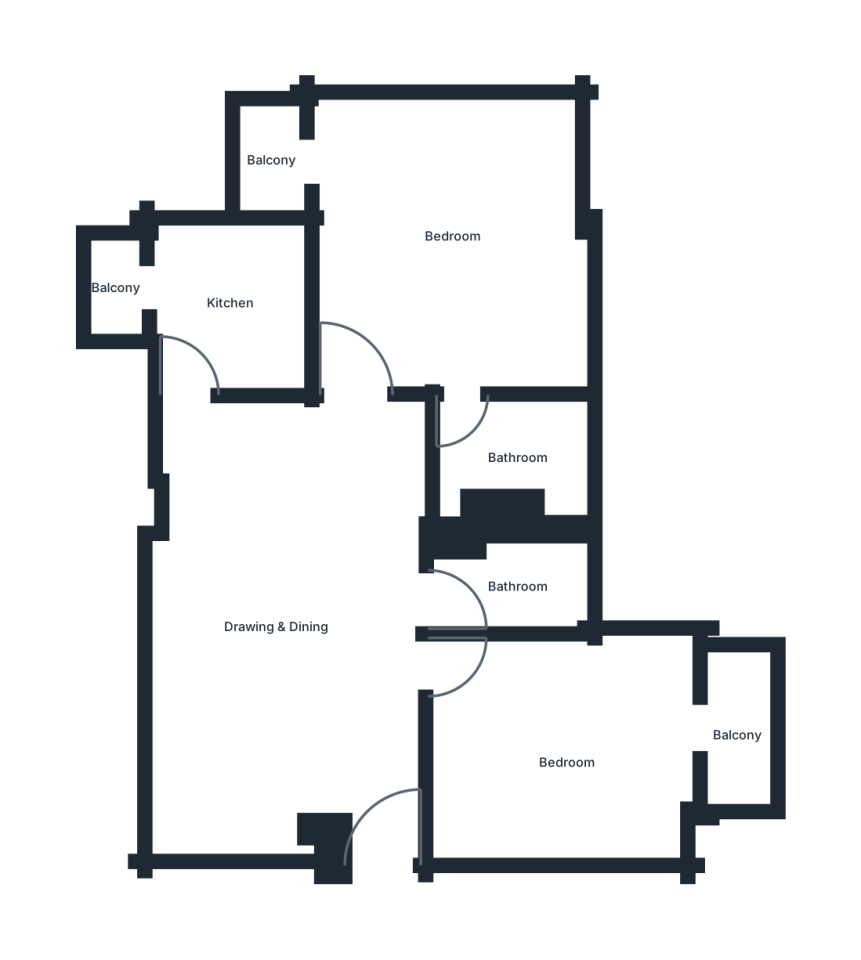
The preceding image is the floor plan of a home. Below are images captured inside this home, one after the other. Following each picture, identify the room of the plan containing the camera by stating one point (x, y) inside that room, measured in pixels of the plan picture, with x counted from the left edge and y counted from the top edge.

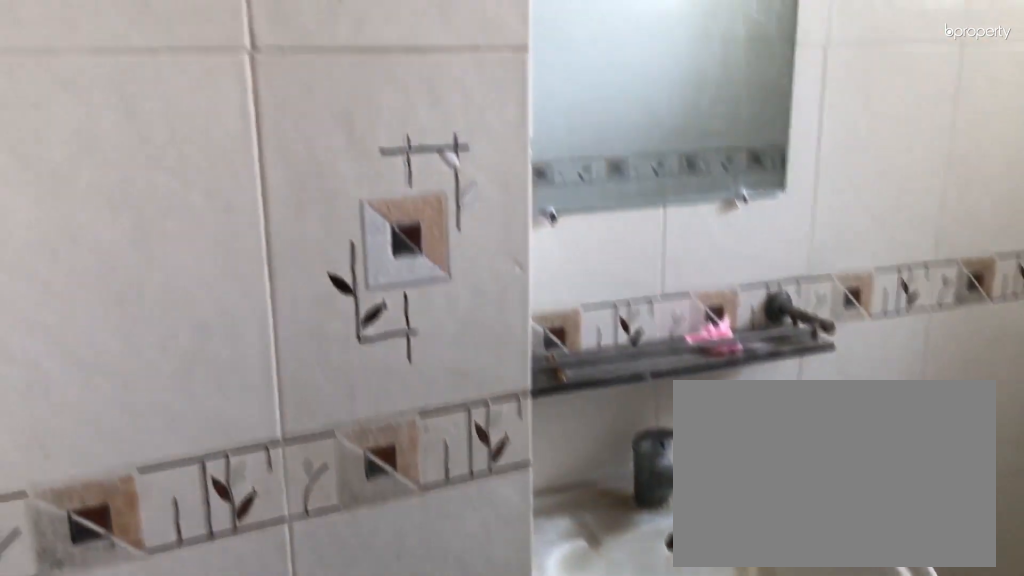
(510, 578)
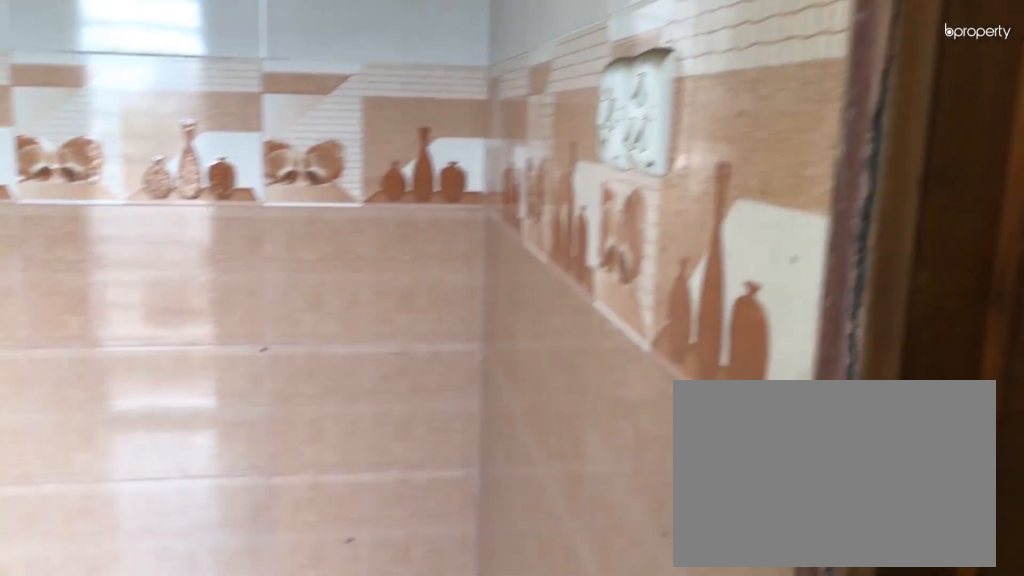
(221, 307)
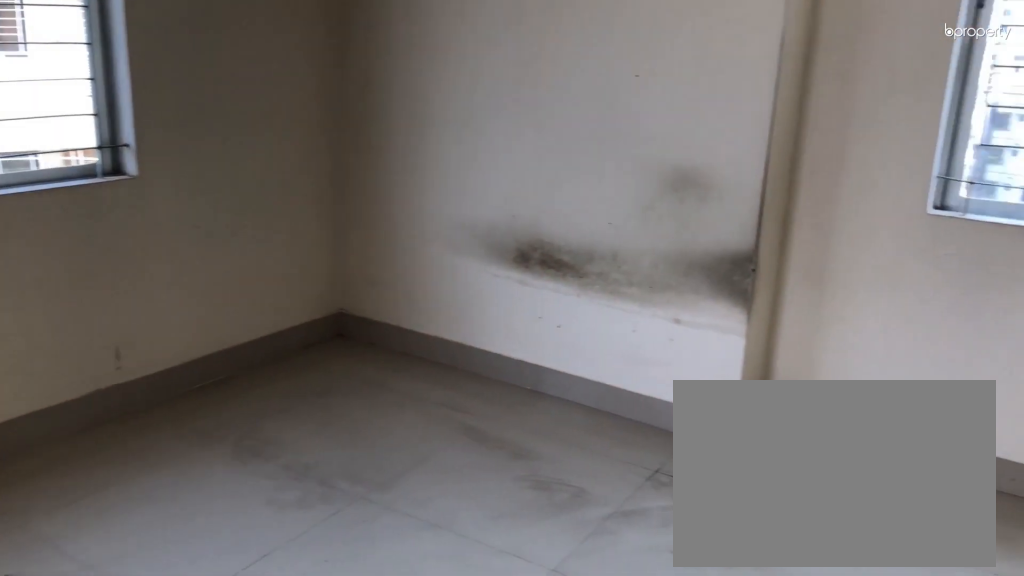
(449, 227)
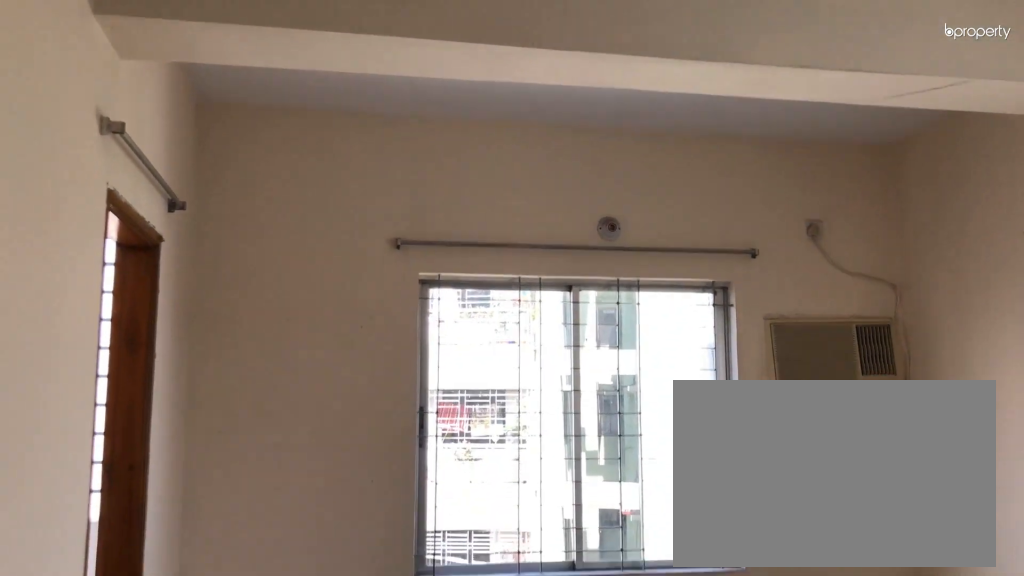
(449, 227)
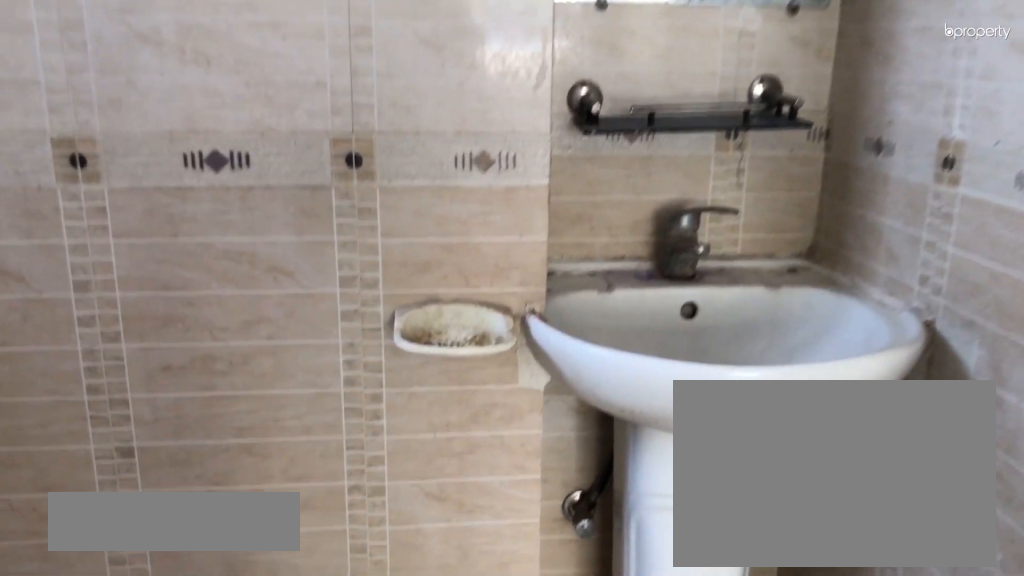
(507, 446)
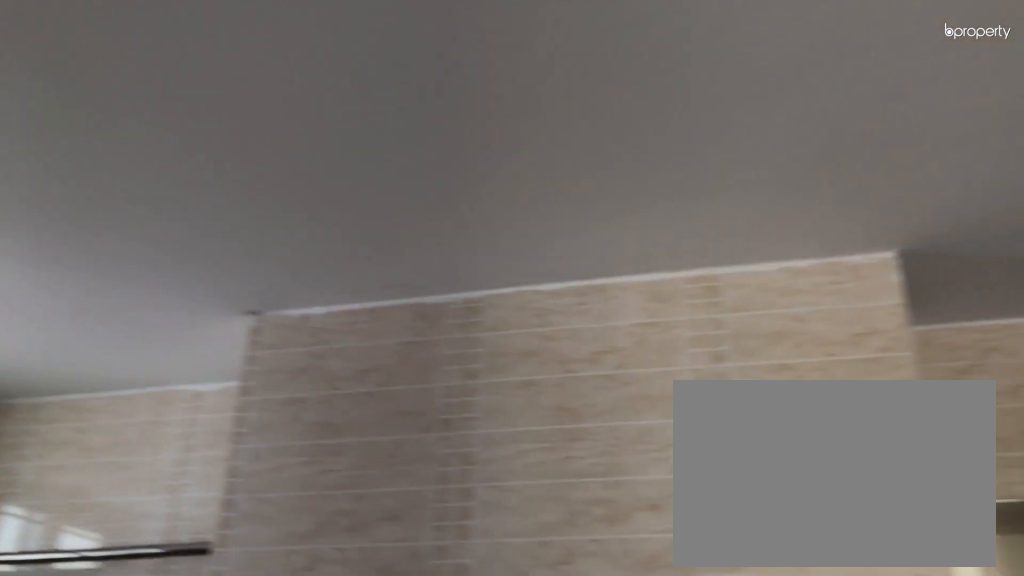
(507, 446)
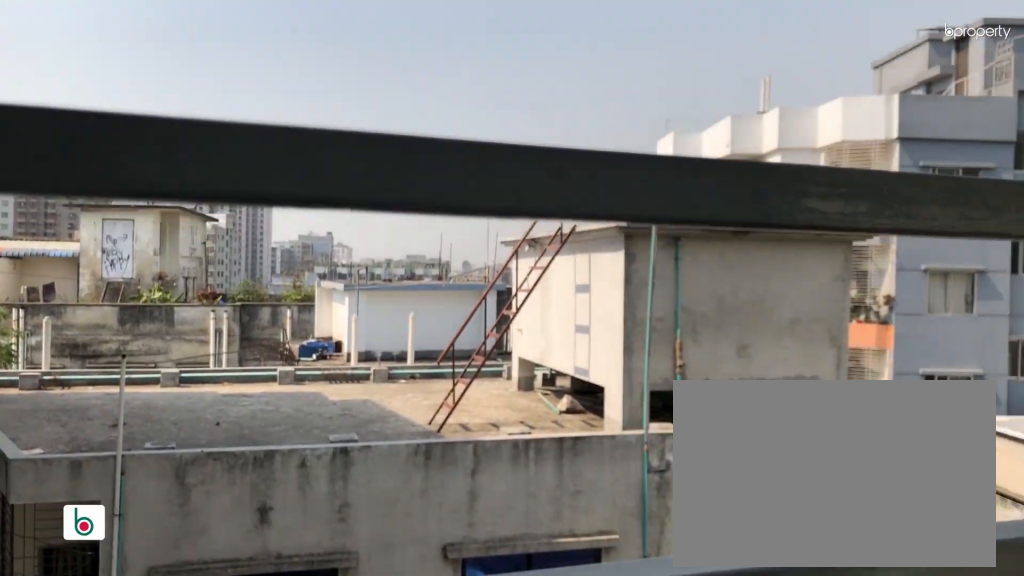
(265, 157)
